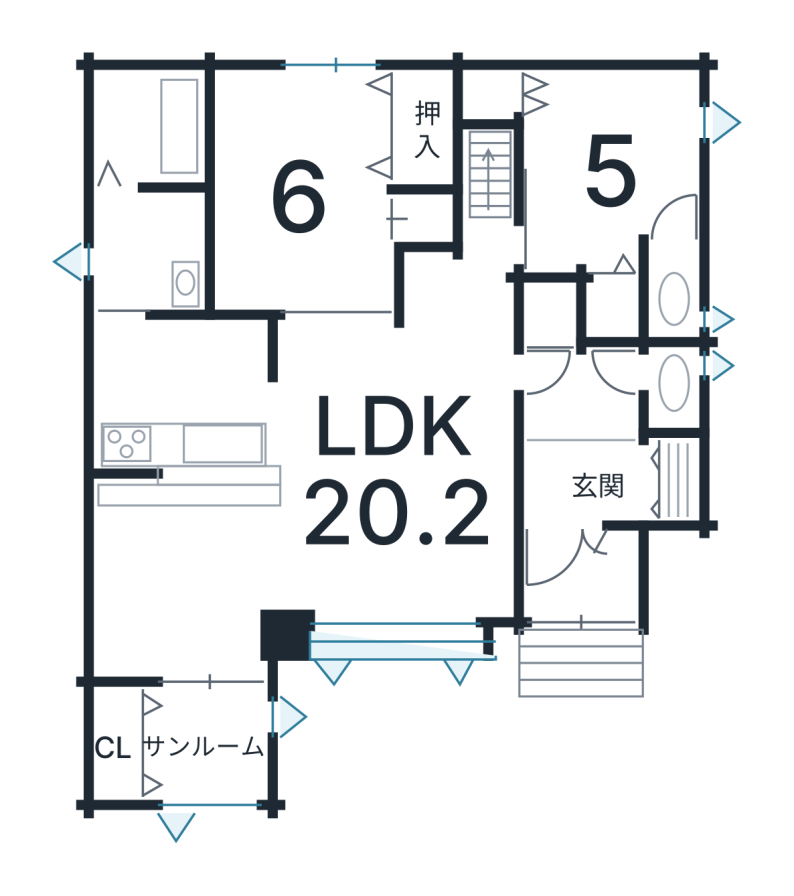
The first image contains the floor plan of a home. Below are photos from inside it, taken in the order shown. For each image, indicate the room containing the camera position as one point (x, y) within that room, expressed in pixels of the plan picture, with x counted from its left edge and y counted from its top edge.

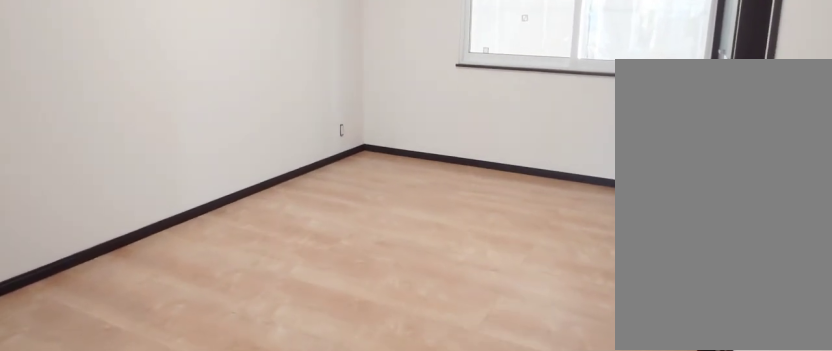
(277, 145)
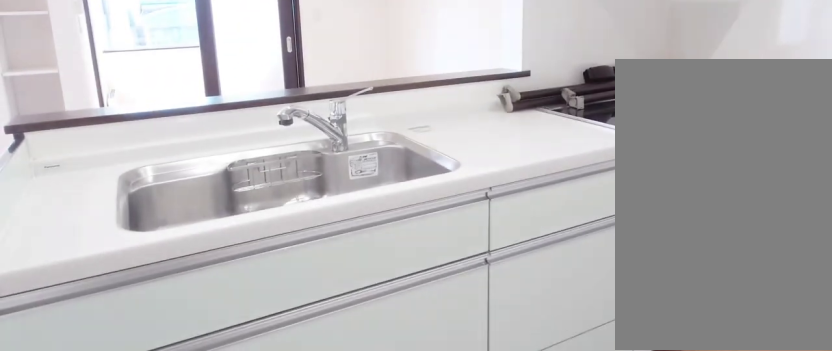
(178, 405)
